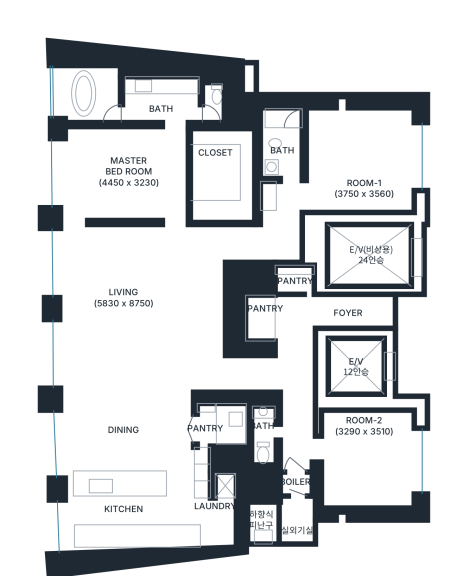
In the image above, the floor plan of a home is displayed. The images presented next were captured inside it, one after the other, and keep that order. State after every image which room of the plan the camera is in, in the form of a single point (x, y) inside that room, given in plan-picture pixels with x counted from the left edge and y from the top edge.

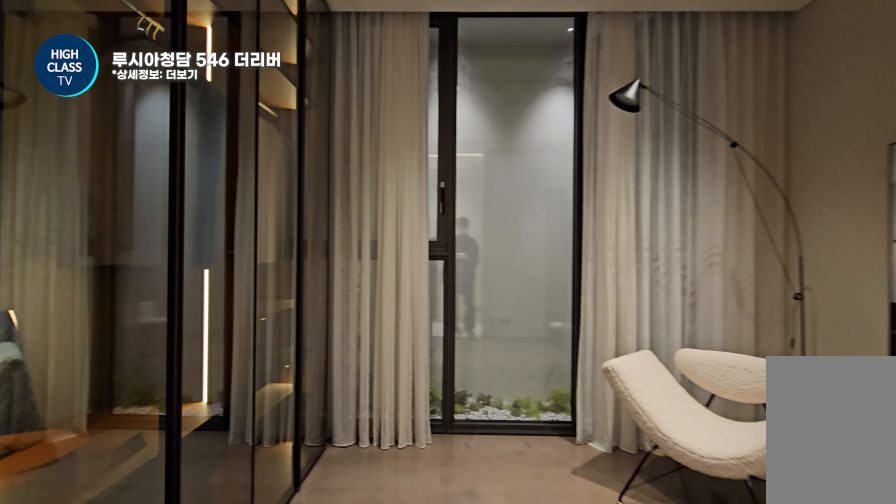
(366, 457)
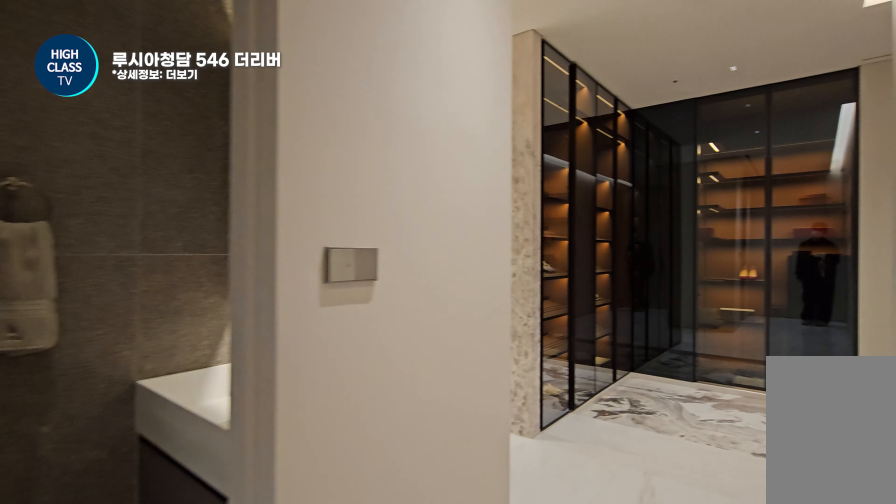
(264, 431)
